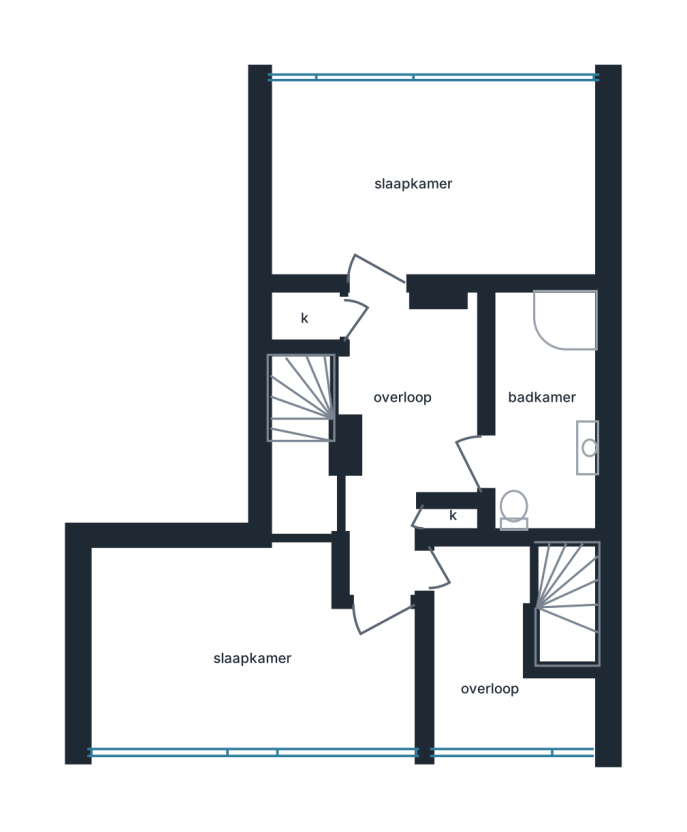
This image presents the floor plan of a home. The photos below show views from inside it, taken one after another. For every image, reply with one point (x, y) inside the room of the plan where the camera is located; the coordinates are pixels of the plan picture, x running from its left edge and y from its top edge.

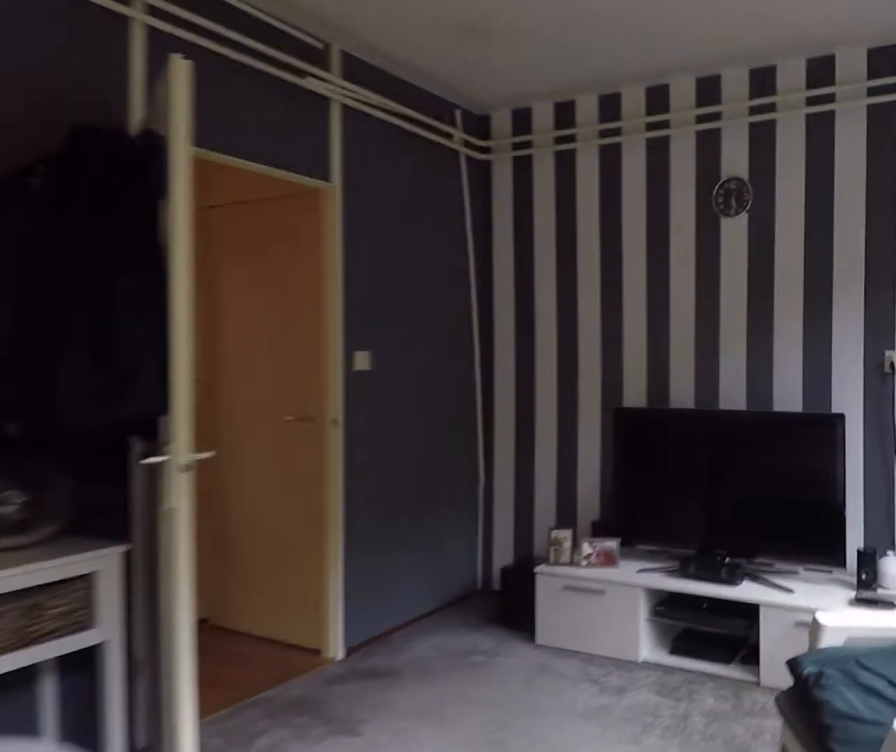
(435, 183)
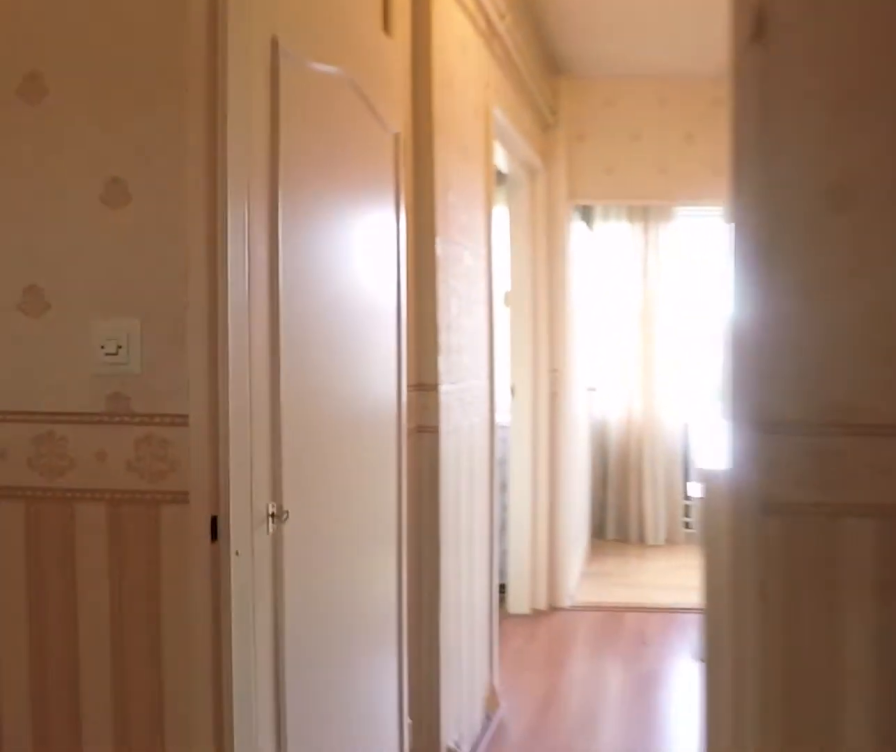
(405, 427)
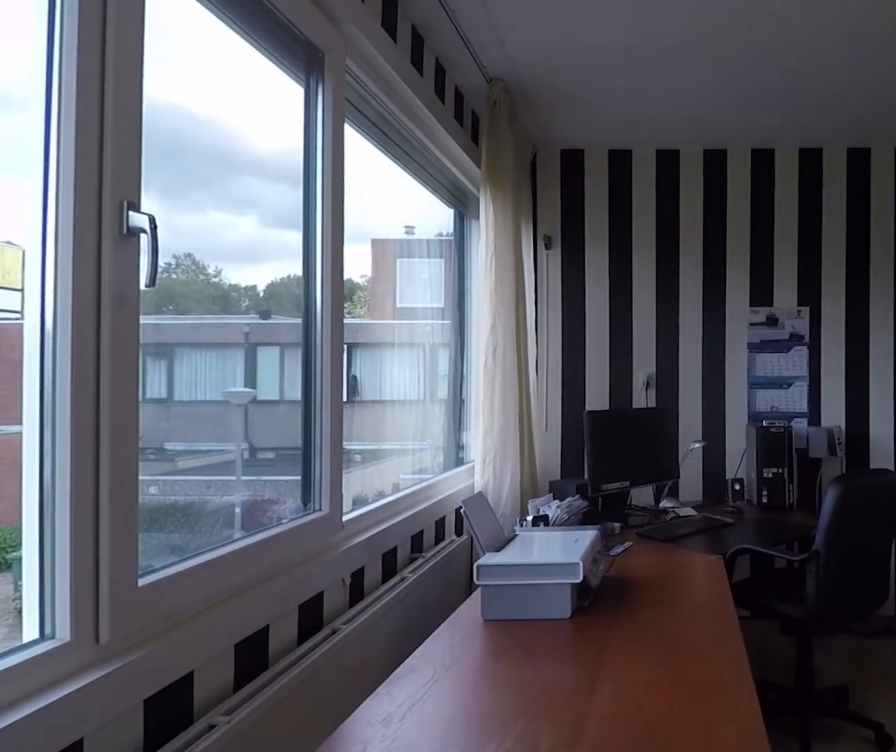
(353, 670)
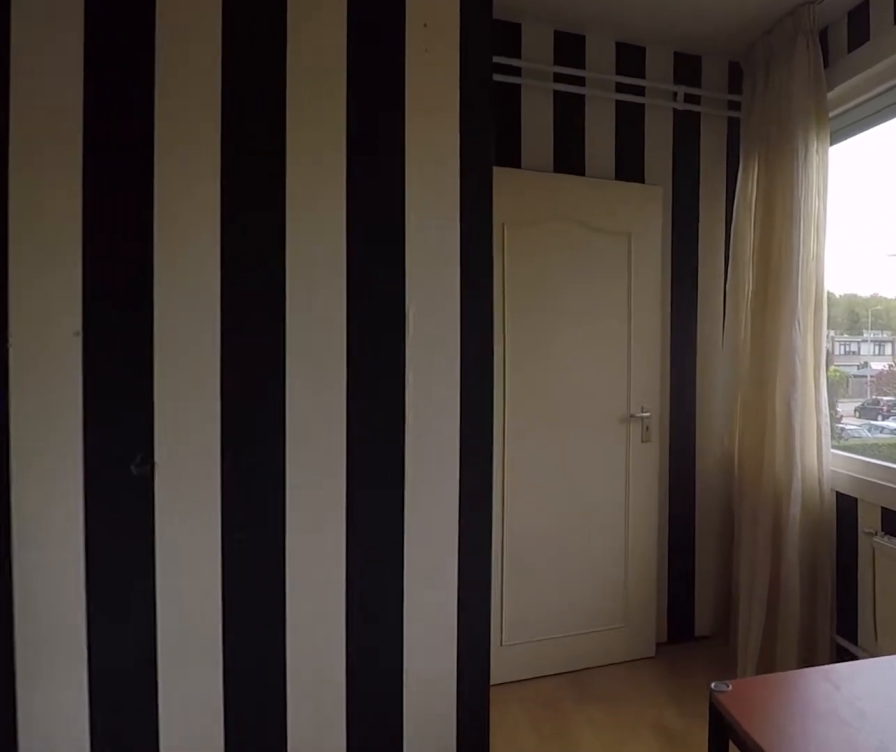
(353, 670)
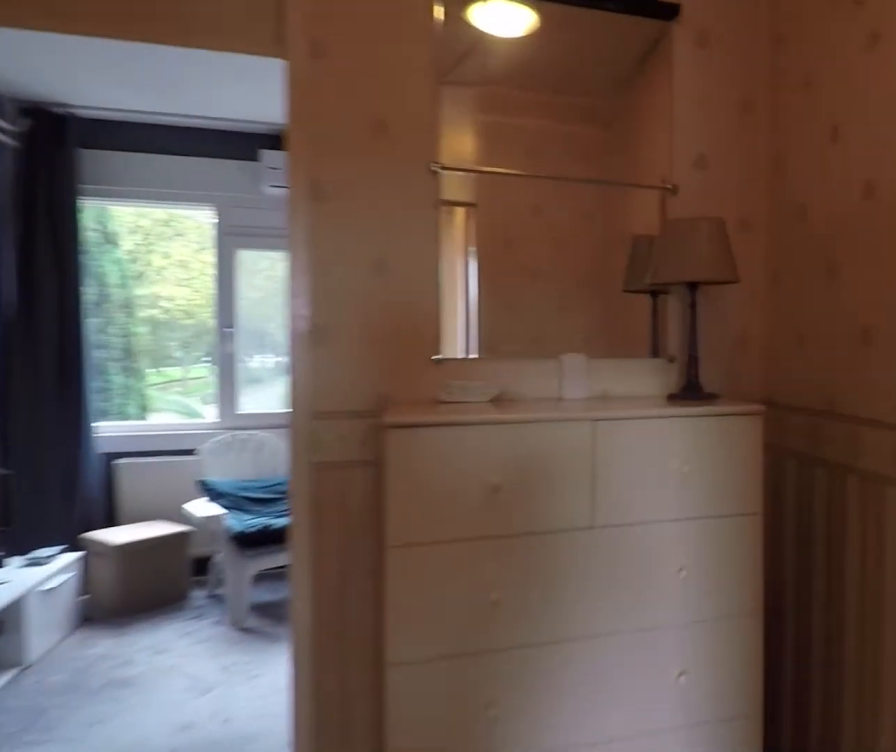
(406, 427)
